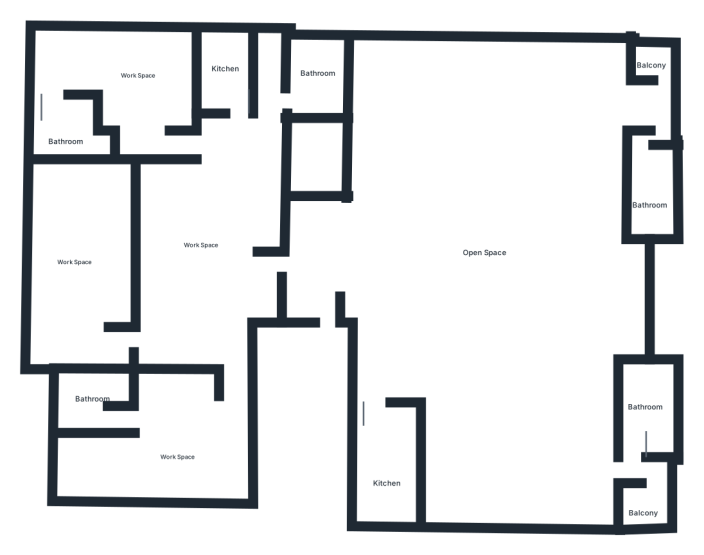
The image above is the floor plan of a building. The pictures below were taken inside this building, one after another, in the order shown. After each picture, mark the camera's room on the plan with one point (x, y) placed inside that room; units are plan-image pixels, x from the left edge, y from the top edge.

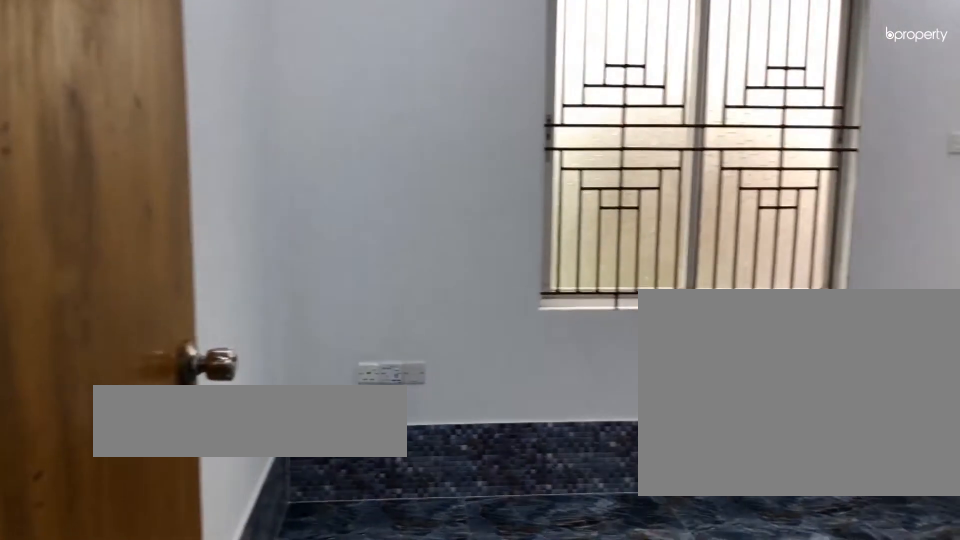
(91, 249)
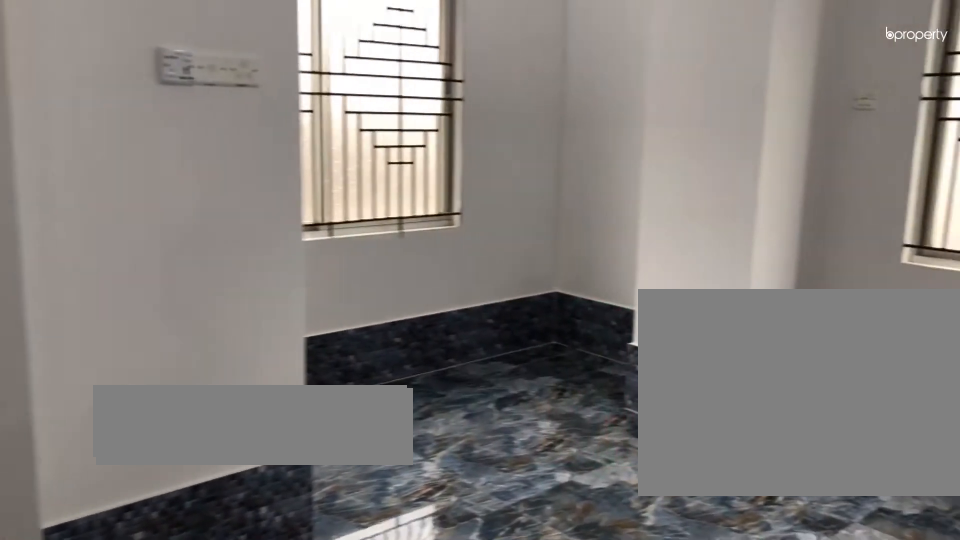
(135, 75)
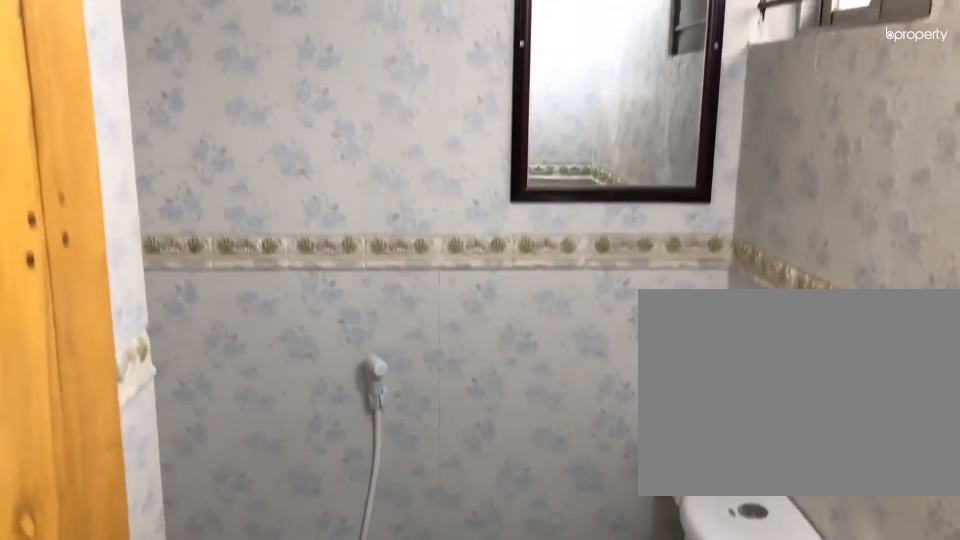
(73, 133)
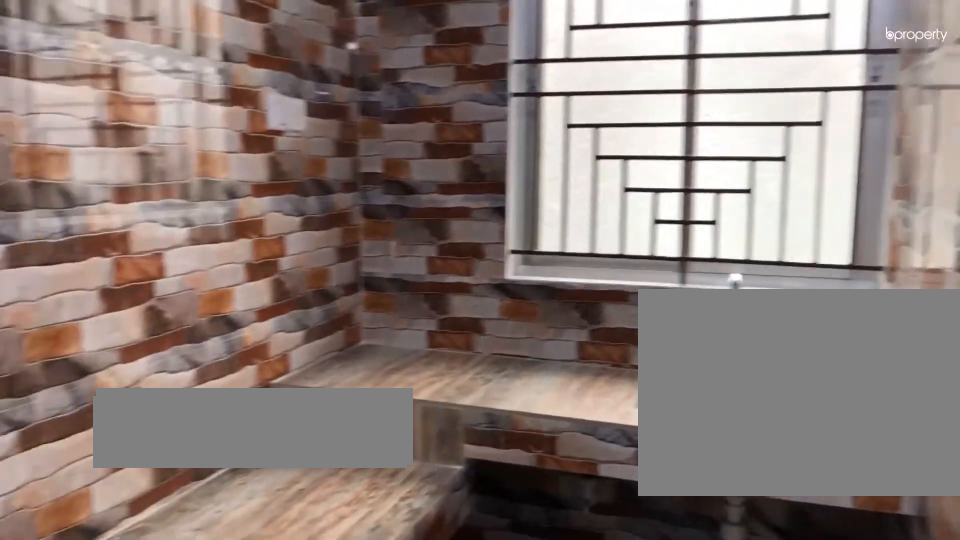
(227, 72)
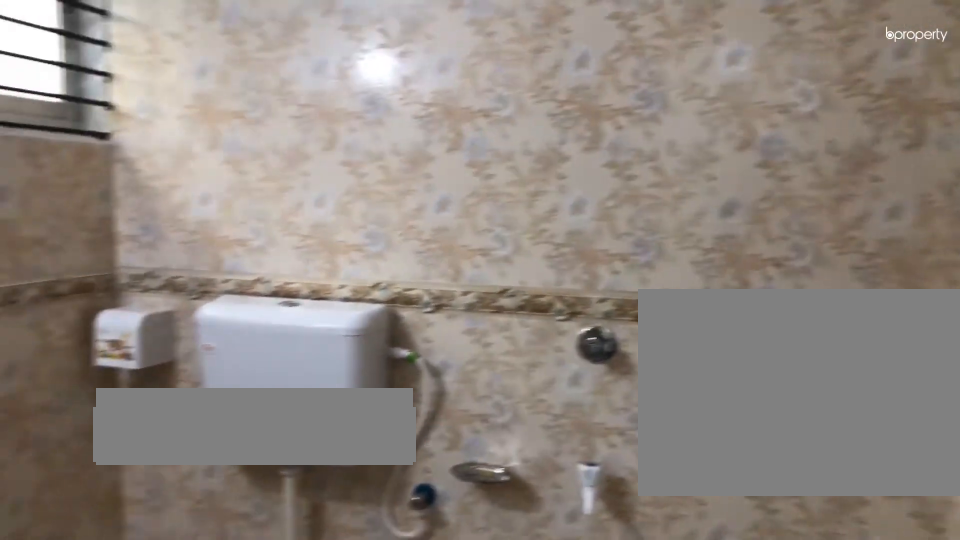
(316, 80)
